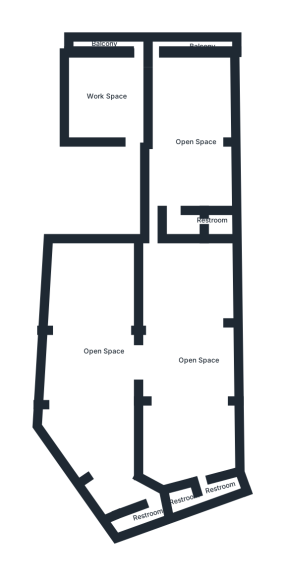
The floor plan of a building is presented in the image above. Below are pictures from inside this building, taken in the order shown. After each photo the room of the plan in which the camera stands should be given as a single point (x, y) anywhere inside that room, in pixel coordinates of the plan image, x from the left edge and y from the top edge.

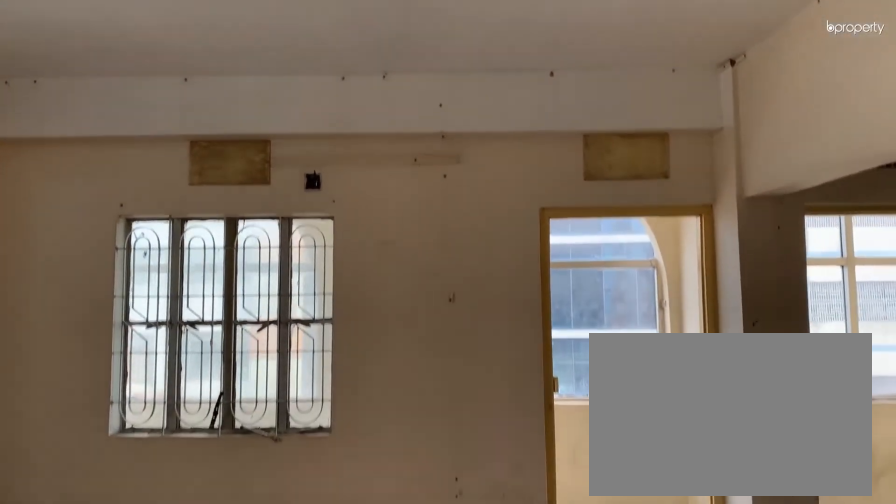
(113, 88)
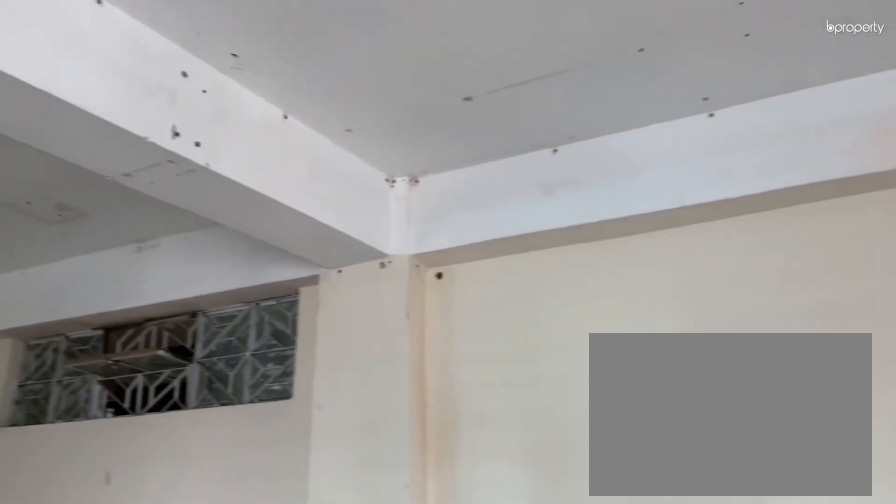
(189, 134)
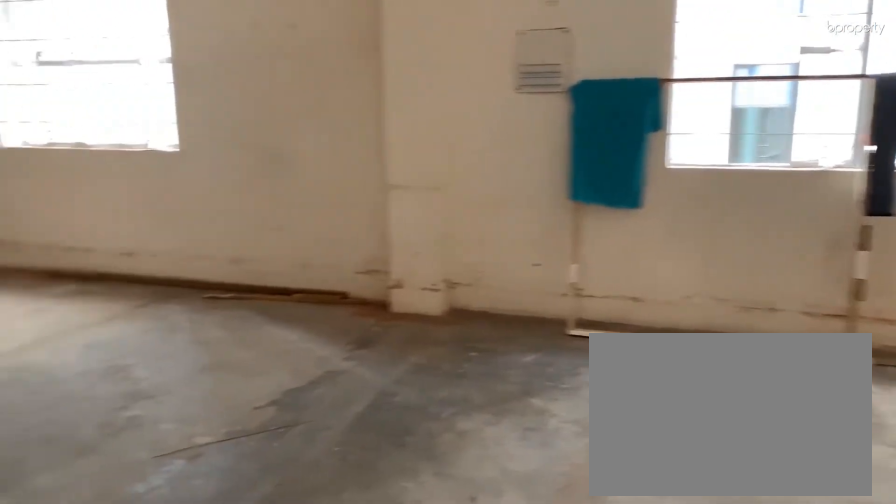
(186, 375)
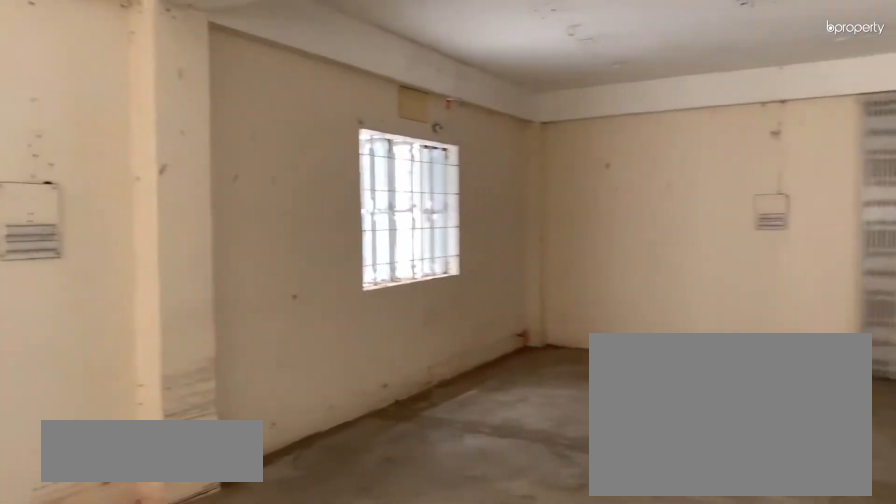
(89, 368)
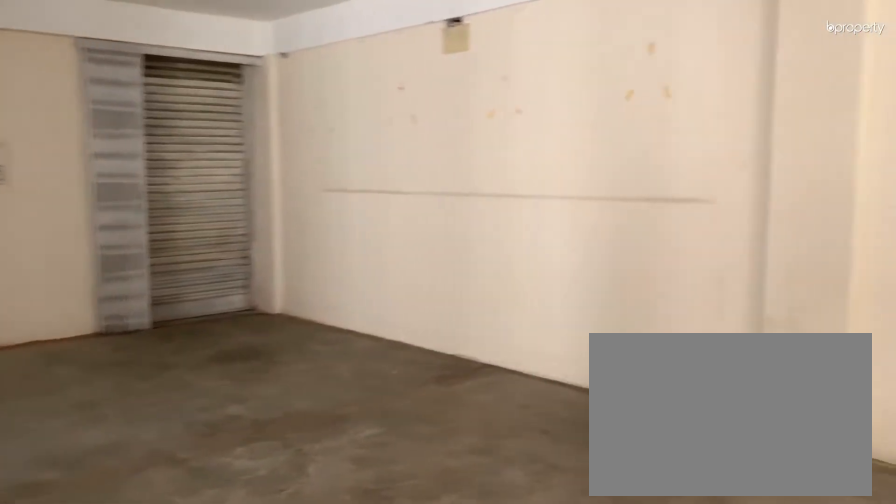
(89, 368)
